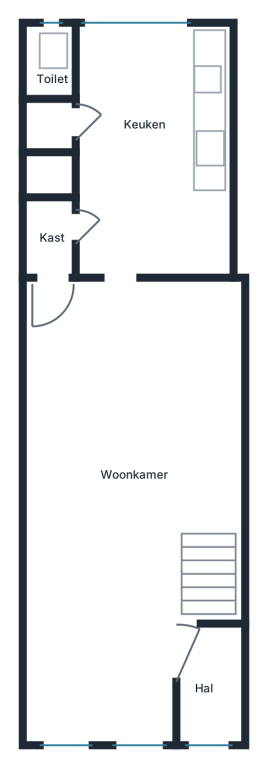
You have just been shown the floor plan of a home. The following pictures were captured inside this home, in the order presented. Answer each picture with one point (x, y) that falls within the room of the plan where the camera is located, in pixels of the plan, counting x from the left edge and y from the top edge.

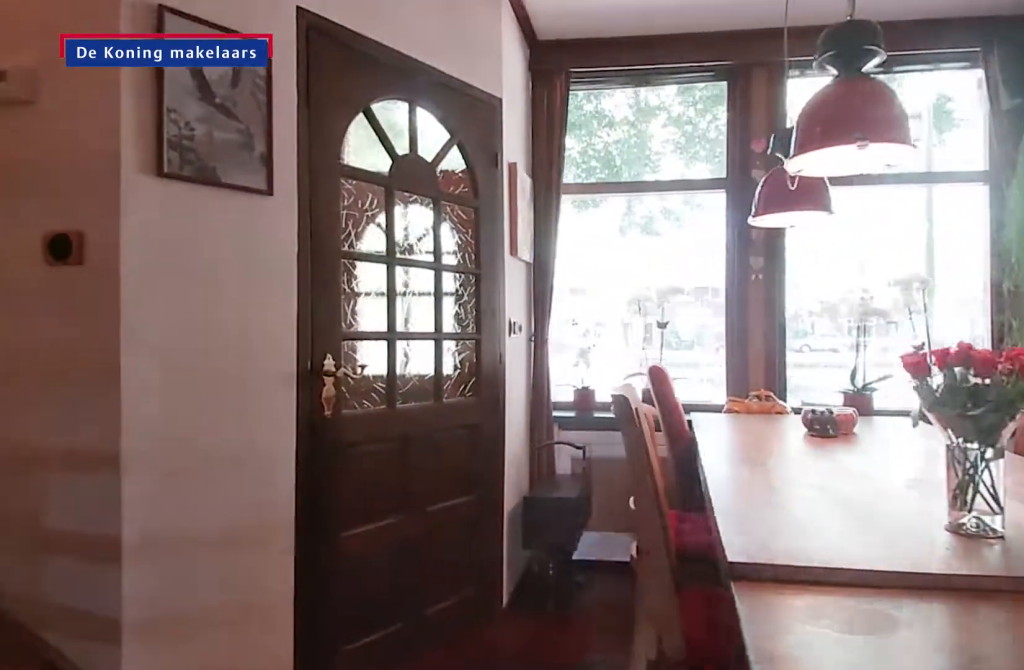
(114, 547)
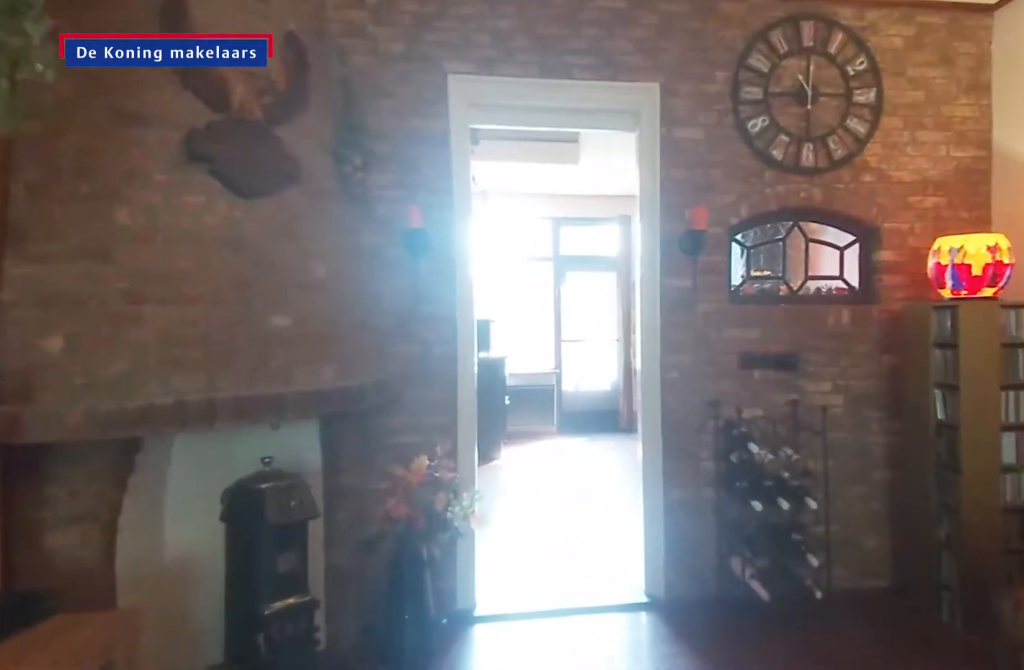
(114, 547)
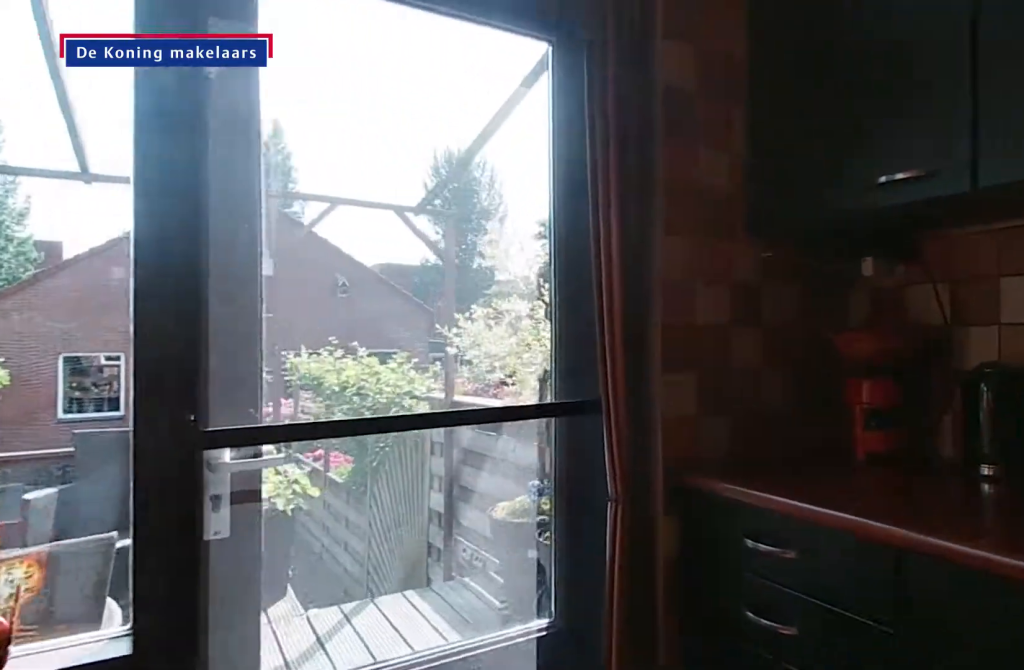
(122, 94)
